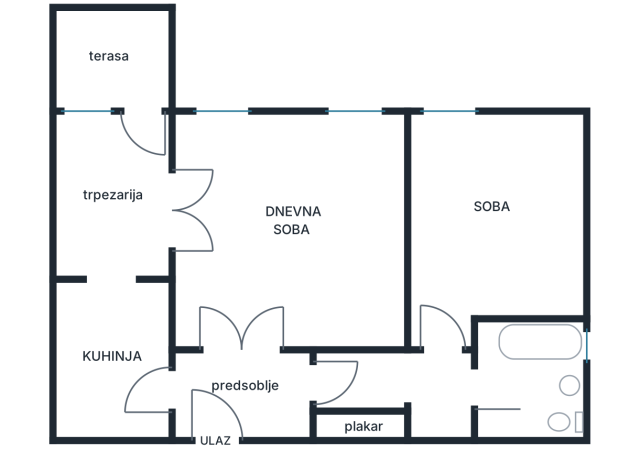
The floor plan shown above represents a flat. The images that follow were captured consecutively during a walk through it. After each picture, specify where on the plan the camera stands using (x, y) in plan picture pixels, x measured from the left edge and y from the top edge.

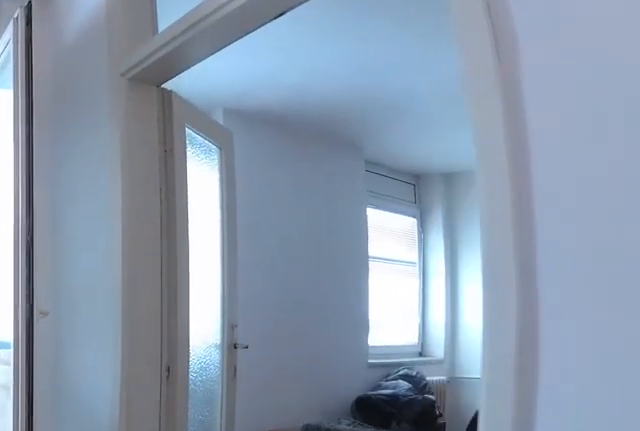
(123, 261)
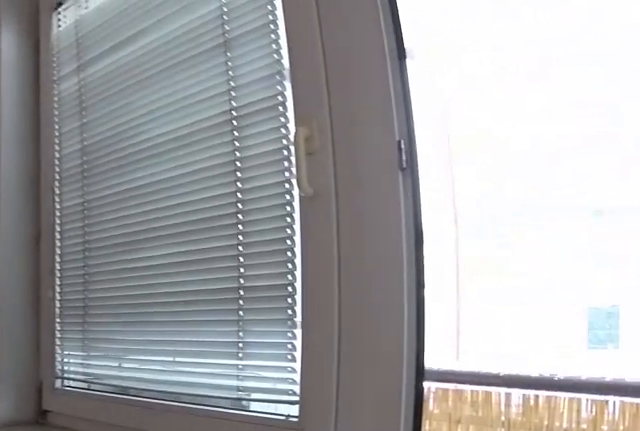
(138, 164)
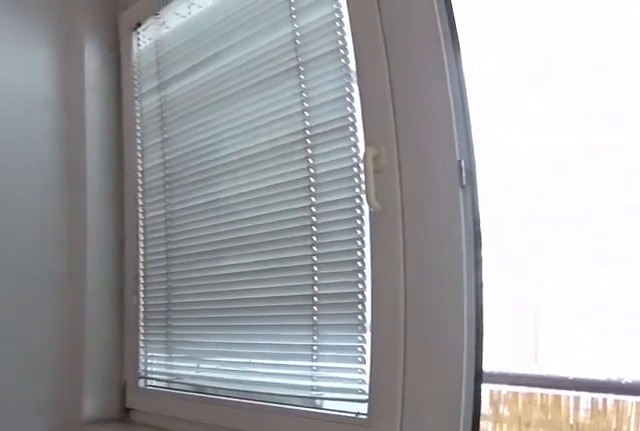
(139, 162)
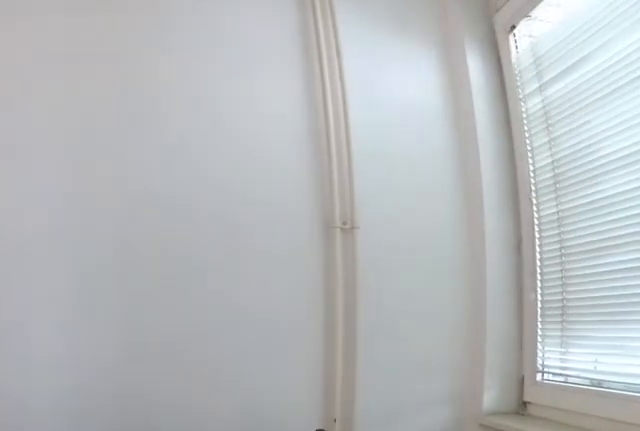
(137, 152)
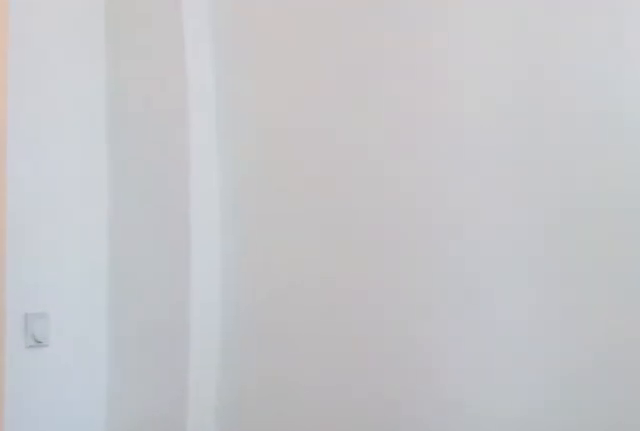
(126, 155)
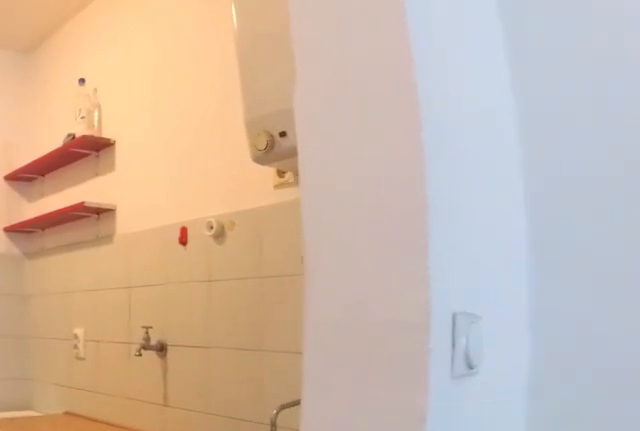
(126, 207)
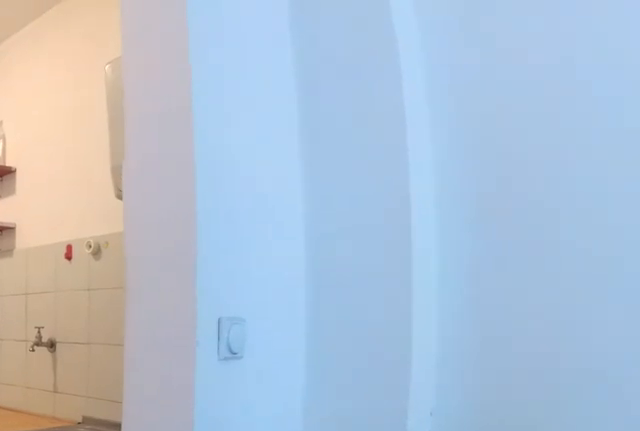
(154, 207)
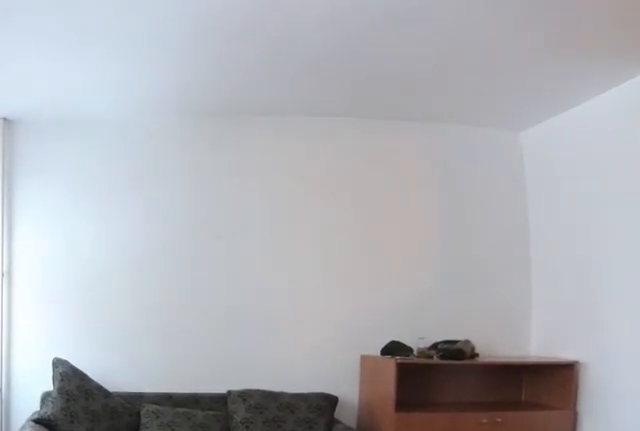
(170, 223)
